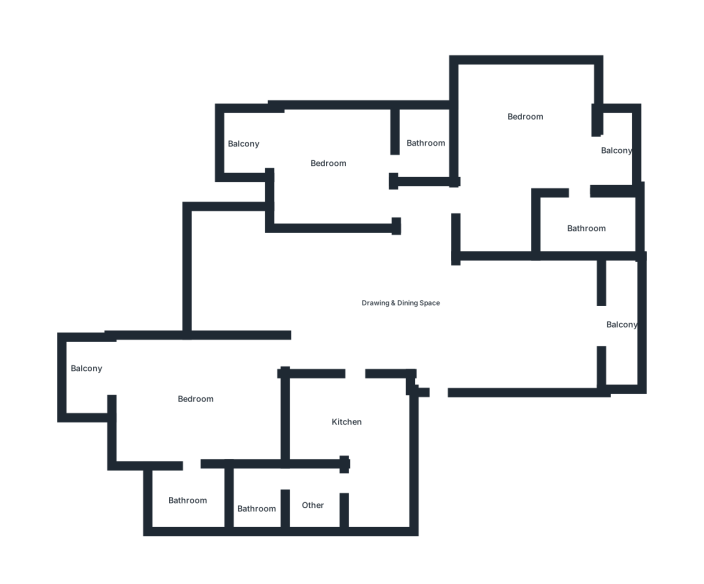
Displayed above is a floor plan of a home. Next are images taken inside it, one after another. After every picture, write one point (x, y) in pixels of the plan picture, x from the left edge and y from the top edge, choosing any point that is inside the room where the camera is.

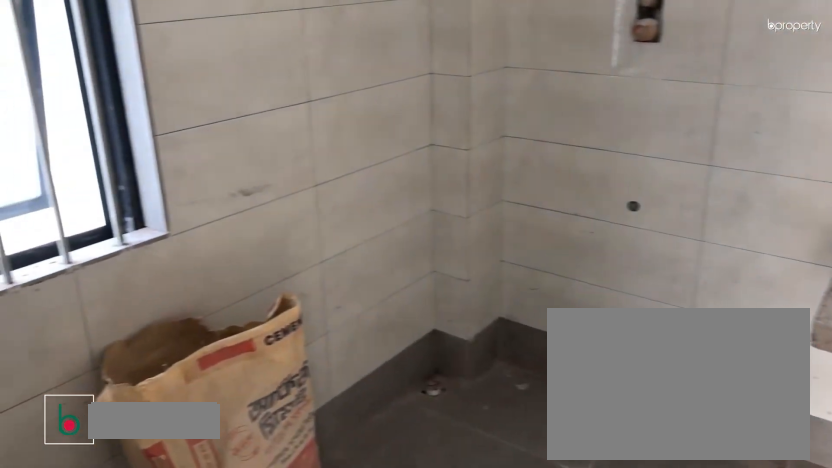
(426, 148)
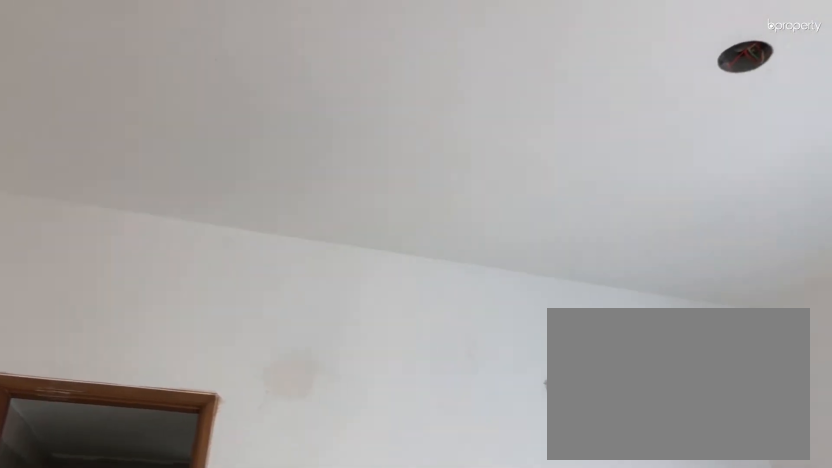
(203, 406)
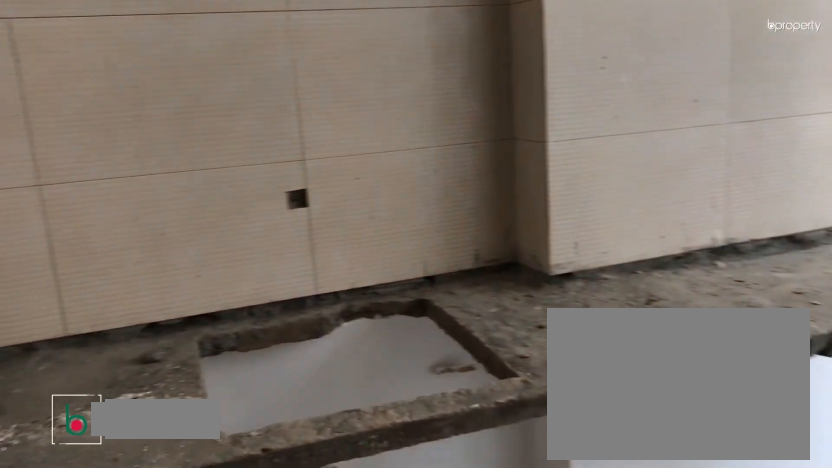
(354, 427)
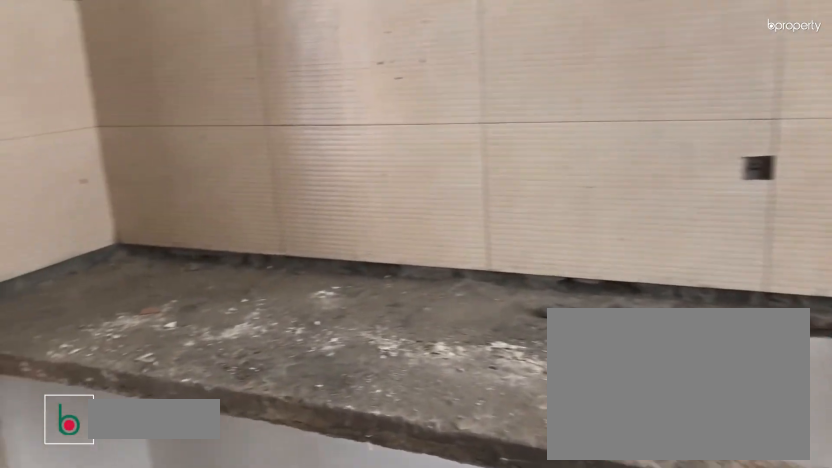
(354, 427)
